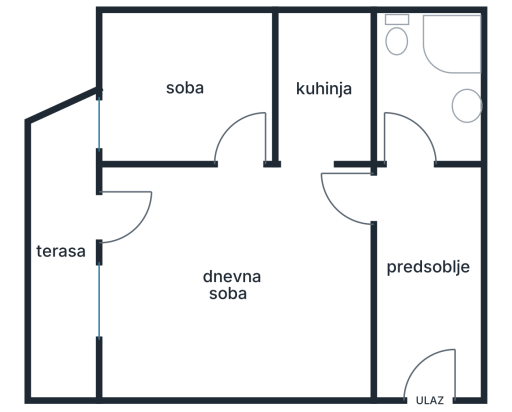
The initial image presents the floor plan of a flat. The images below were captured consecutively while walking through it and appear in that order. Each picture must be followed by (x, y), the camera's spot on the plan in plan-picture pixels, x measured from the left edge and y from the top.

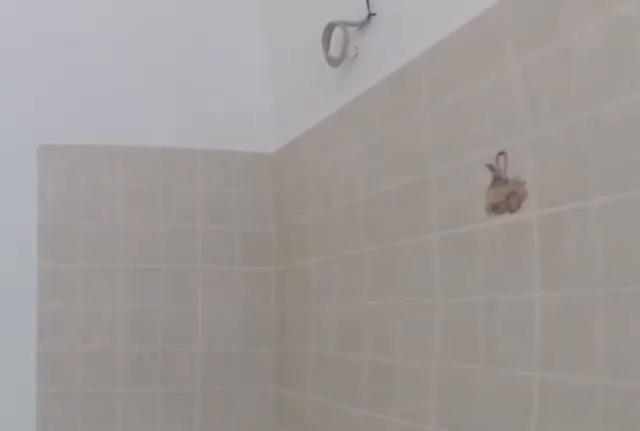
(316, 104)
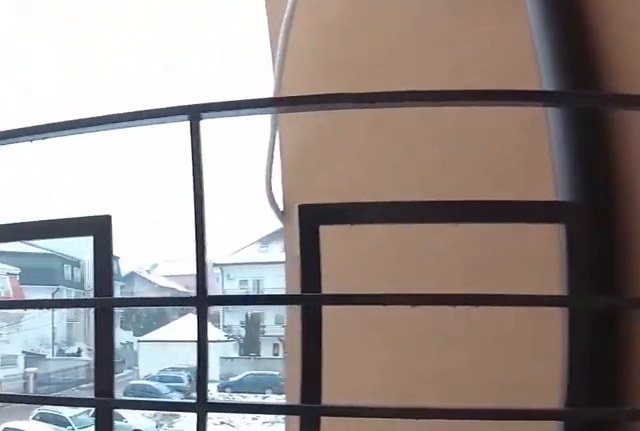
(105, 213)
